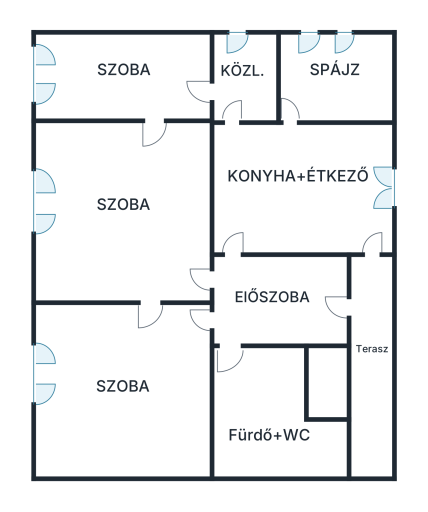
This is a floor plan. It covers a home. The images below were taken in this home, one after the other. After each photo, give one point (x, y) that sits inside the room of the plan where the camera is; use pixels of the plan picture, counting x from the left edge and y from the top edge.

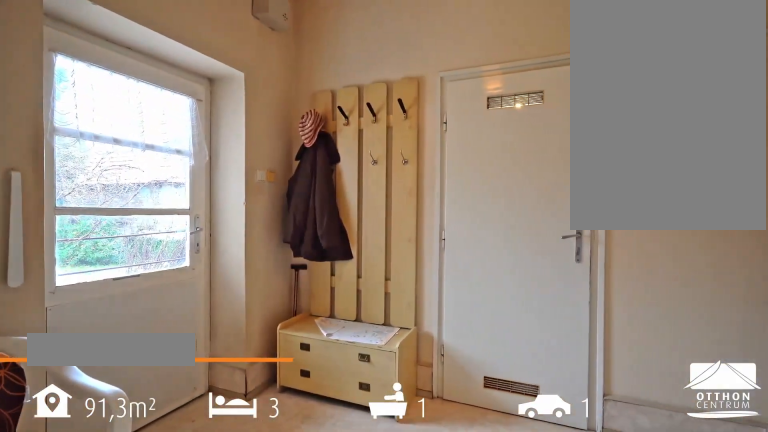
(279, 296)
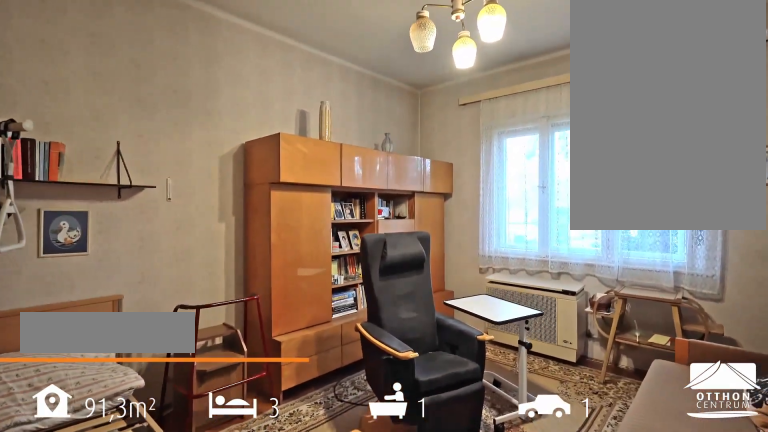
(123, 392)
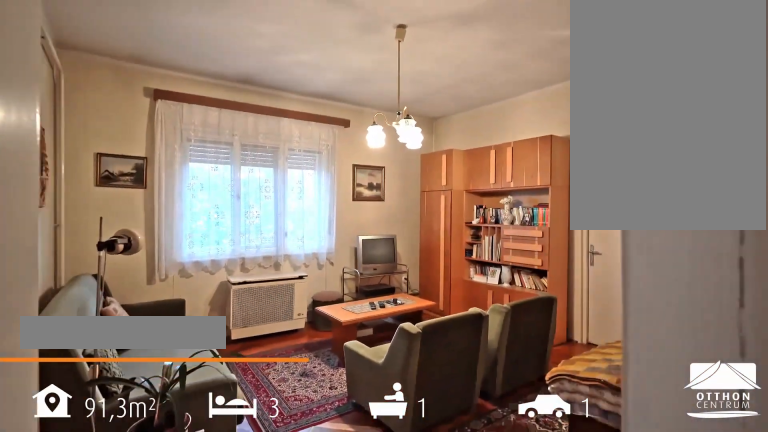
(127, 214)
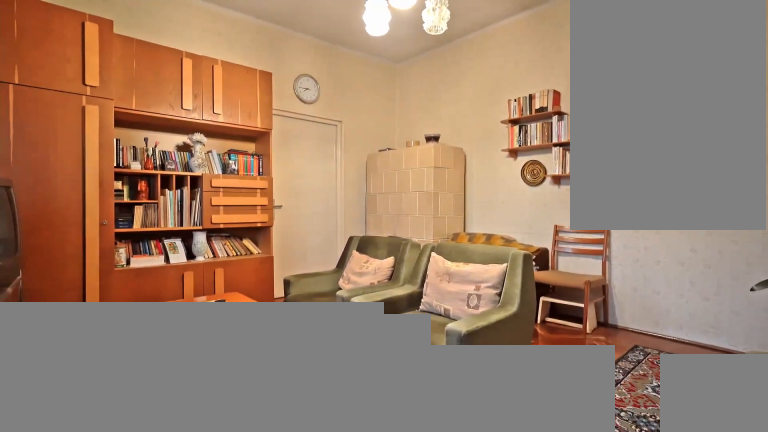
(126, 214)
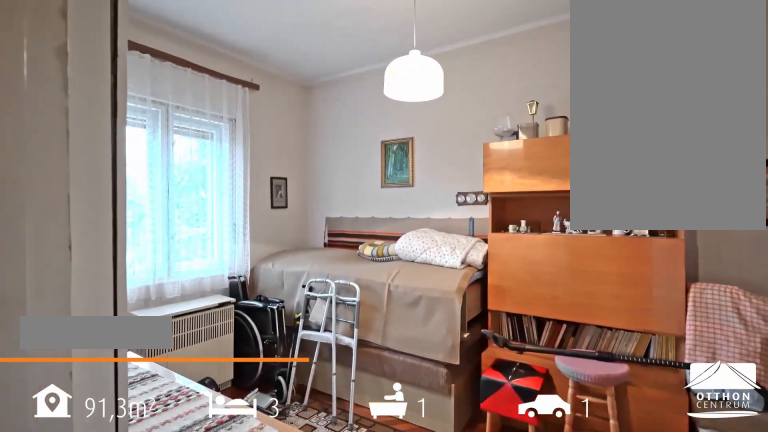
(123, 78)
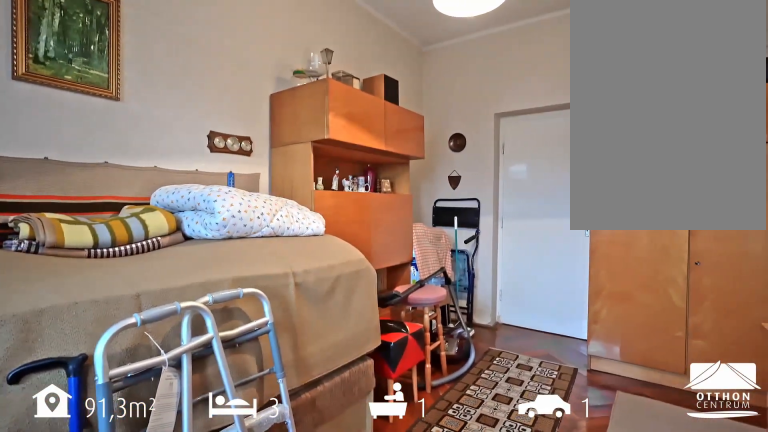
(123, 78)
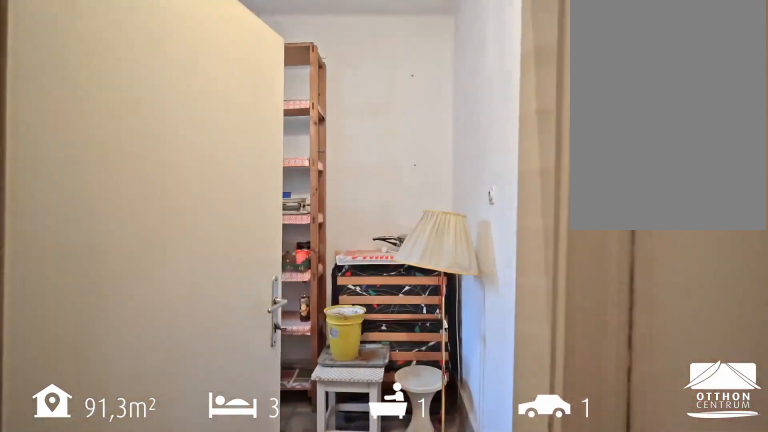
(332, 74)
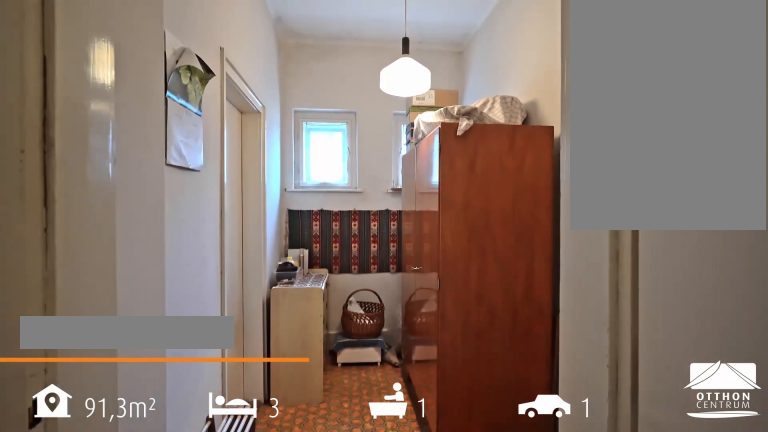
(248, 77)
